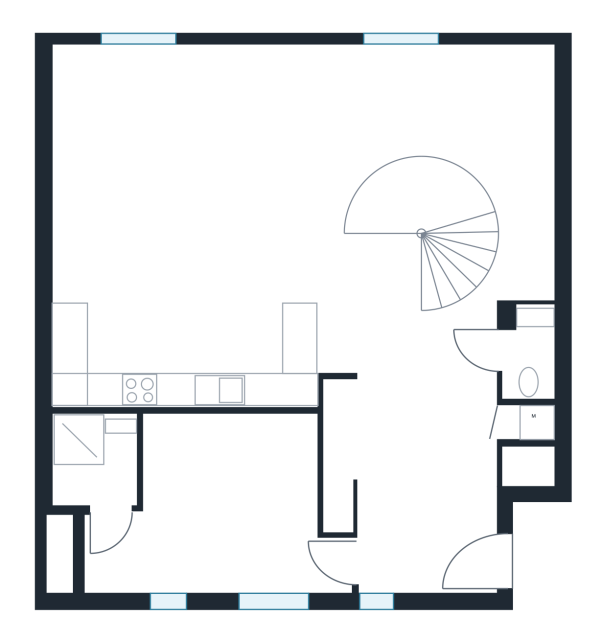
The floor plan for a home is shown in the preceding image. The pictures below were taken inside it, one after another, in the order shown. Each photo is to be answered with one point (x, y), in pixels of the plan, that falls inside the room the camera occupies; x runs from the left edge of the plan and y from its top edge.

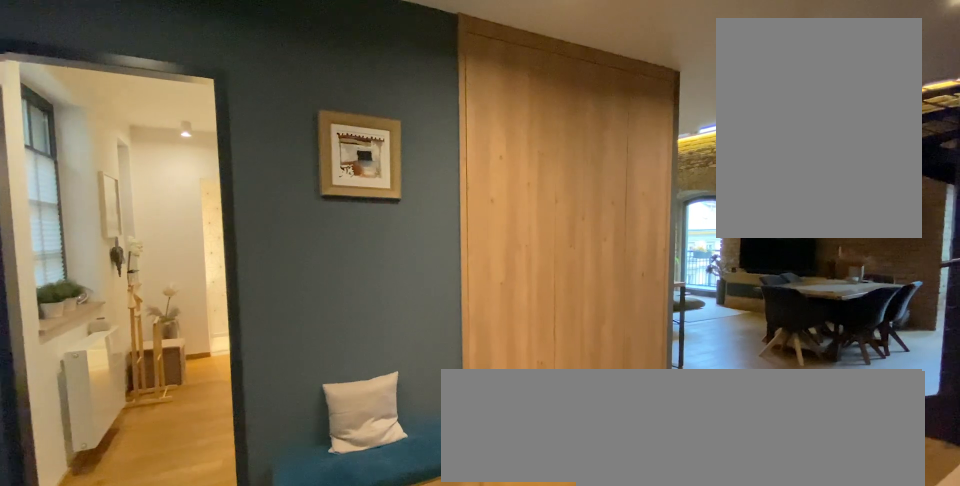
(431, 493)
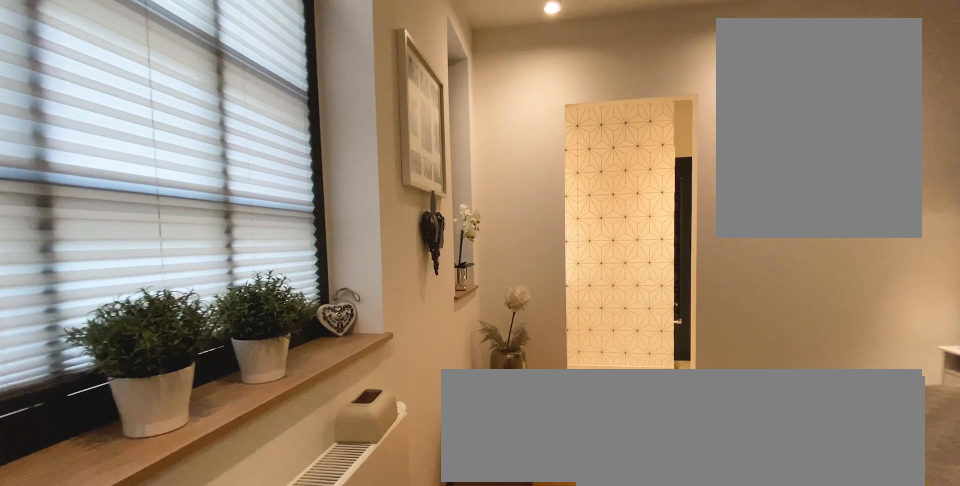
(224, 493)
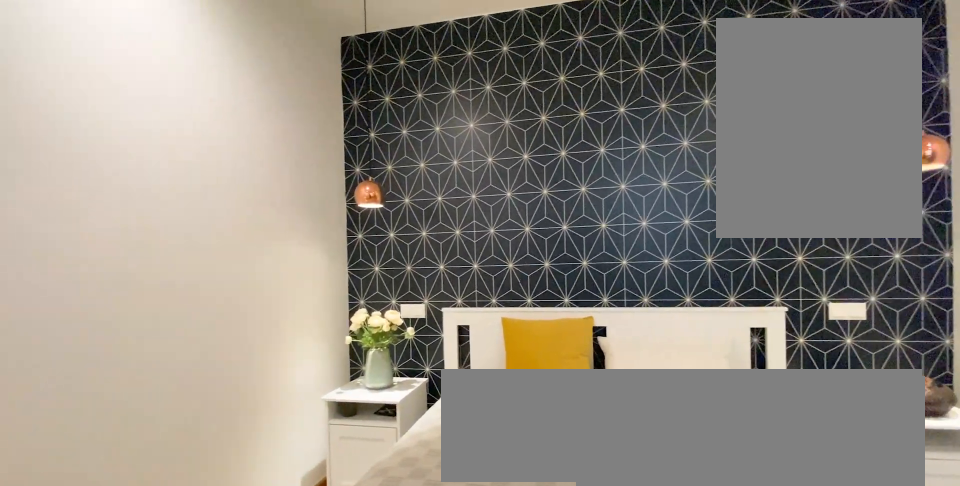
(224, 493)
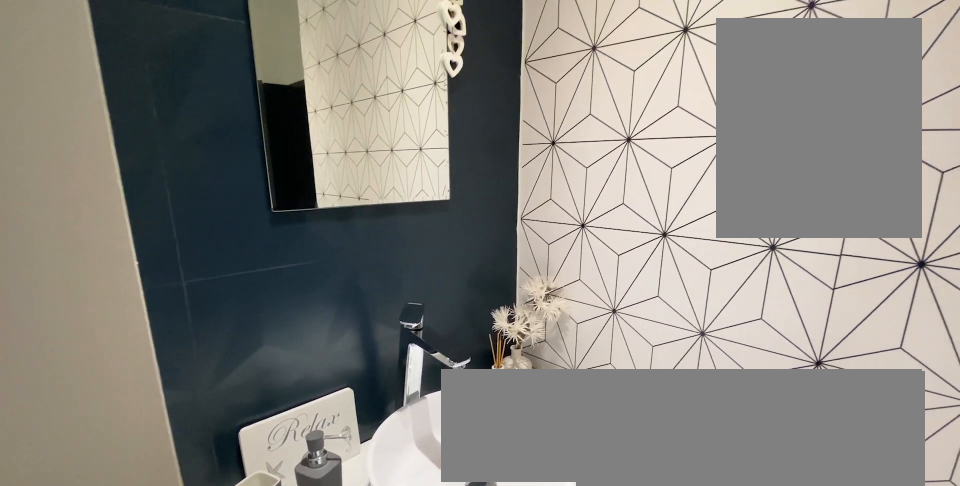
(102, 493)
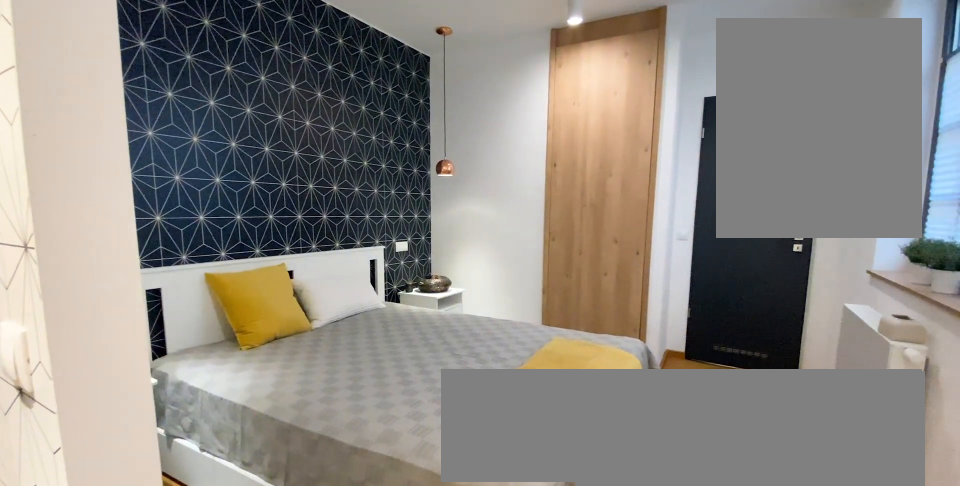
(102, 493)
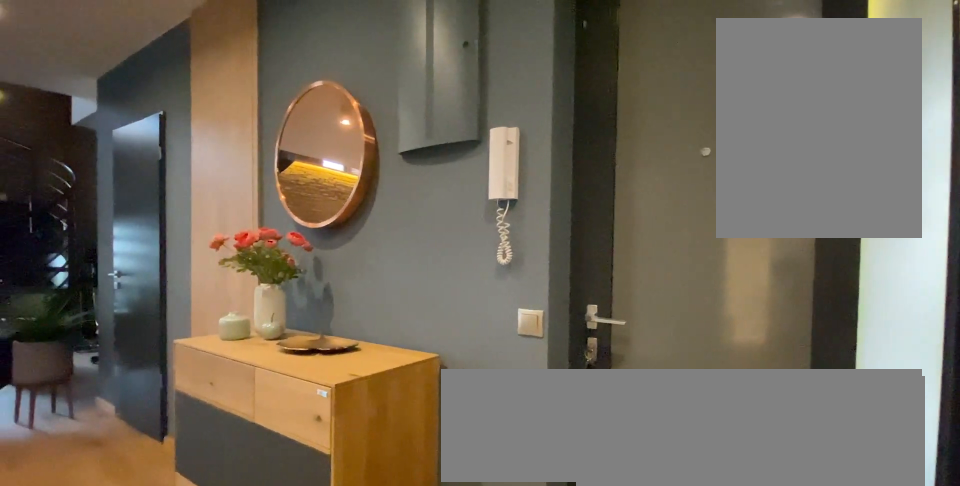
(431, 493)
